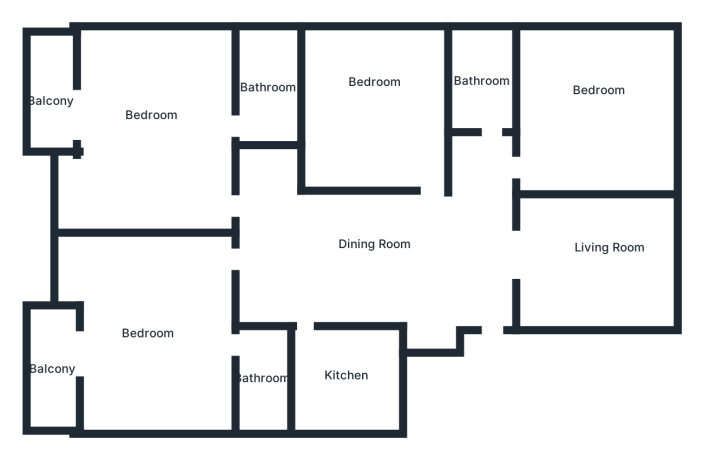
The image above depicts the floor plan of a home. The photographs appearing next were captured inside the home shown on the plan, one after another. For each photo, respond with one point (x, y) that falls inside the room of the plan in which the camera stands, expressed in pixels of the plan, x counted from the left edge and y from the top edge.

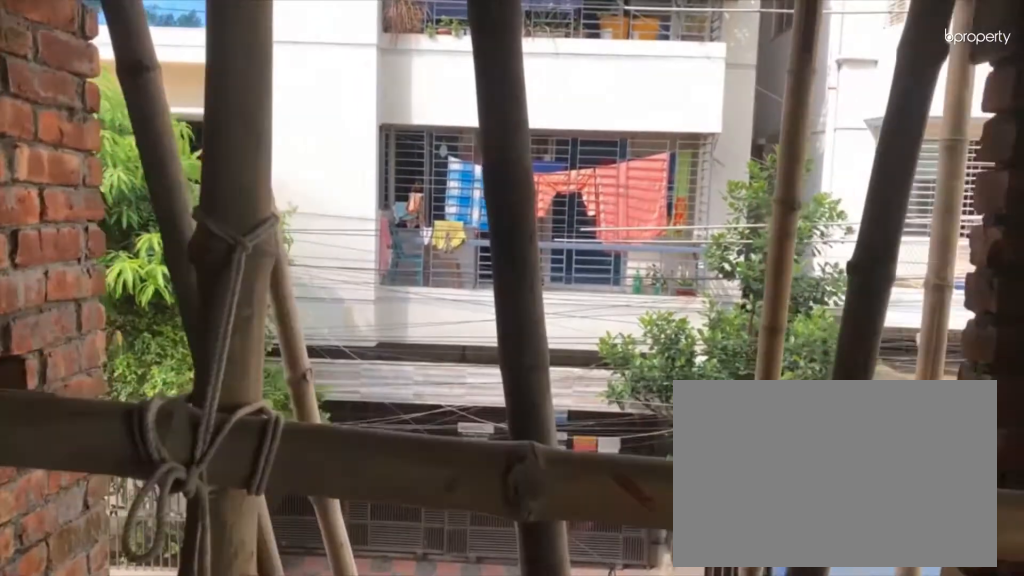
(55, 92)
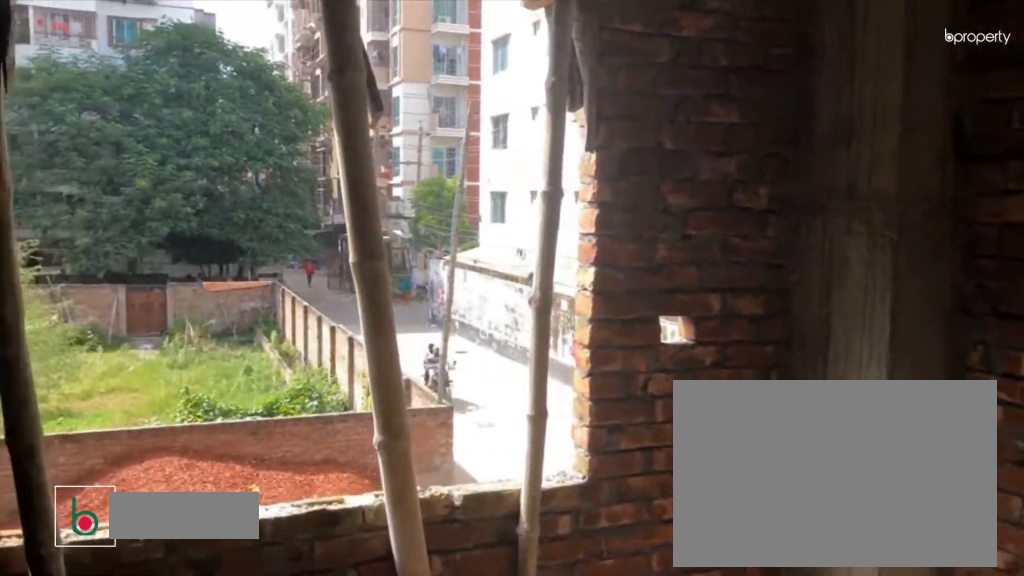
(145, 325)
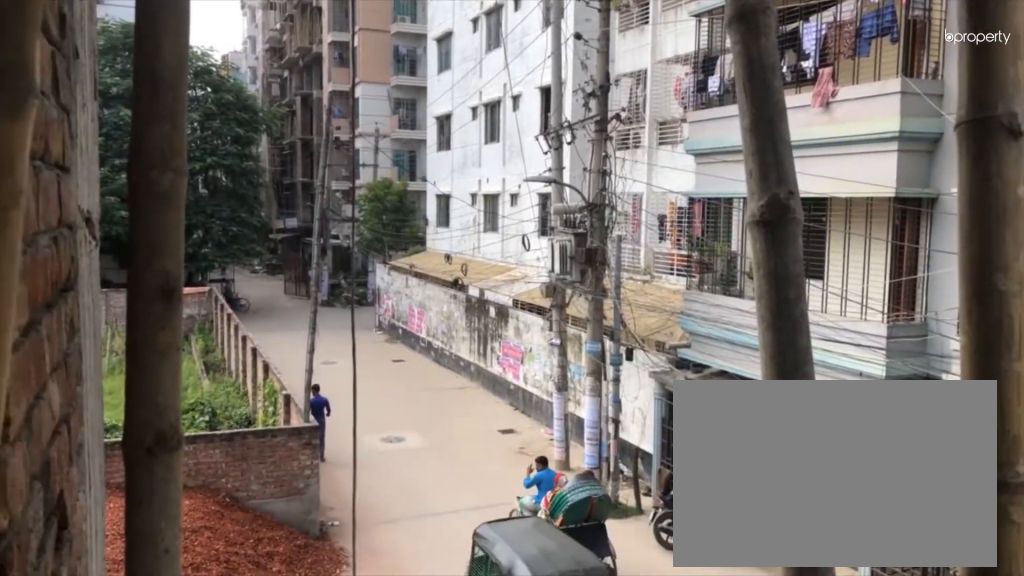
(52, 362)
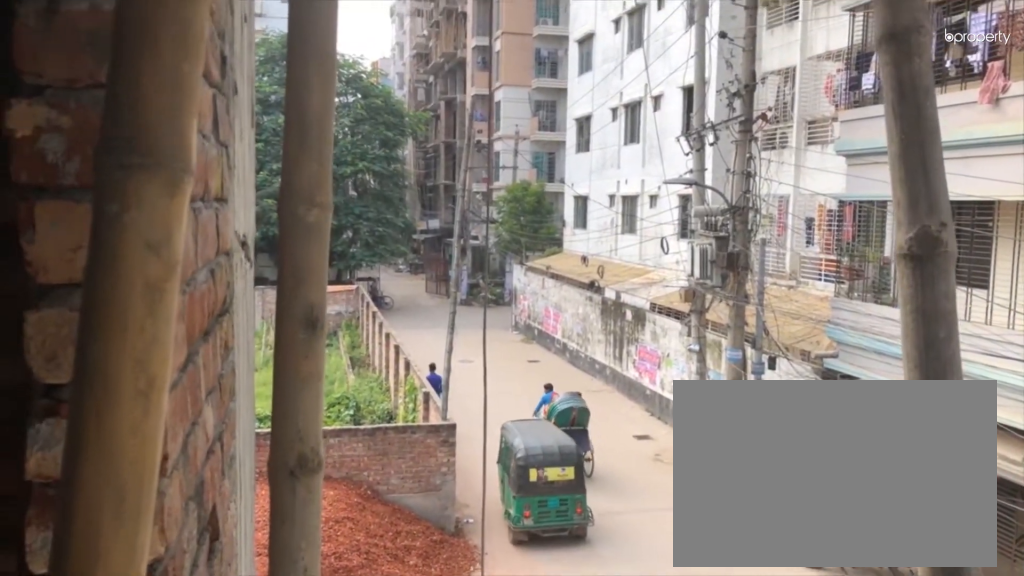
(52, 362)
